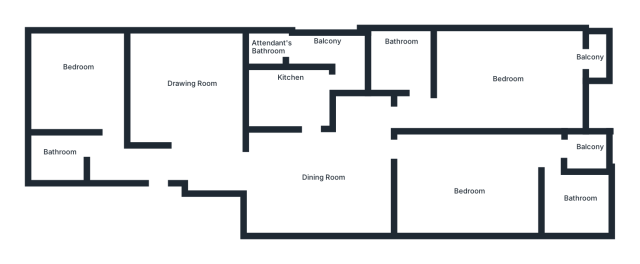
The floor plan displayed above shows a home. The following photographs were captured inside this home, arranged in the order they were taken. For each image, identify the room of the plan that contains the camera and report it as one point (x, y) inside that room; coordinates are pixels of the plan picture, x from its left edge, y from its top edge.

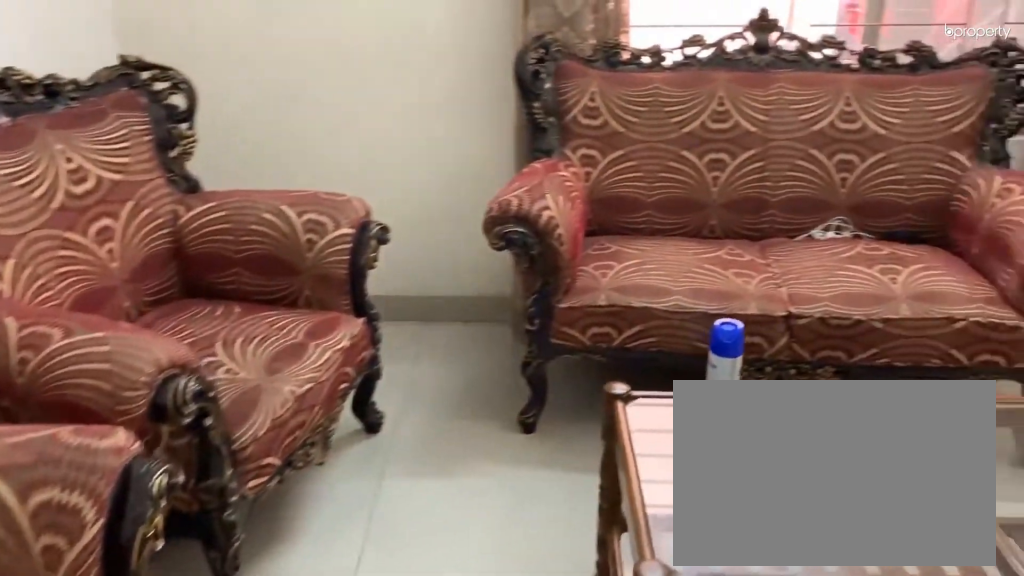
(187, 101)
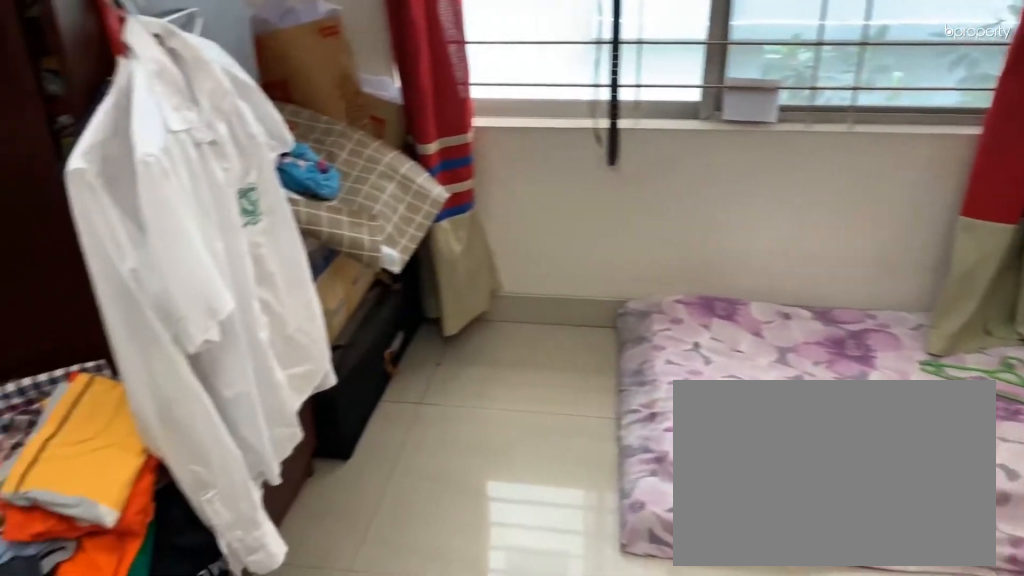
(81, 83)
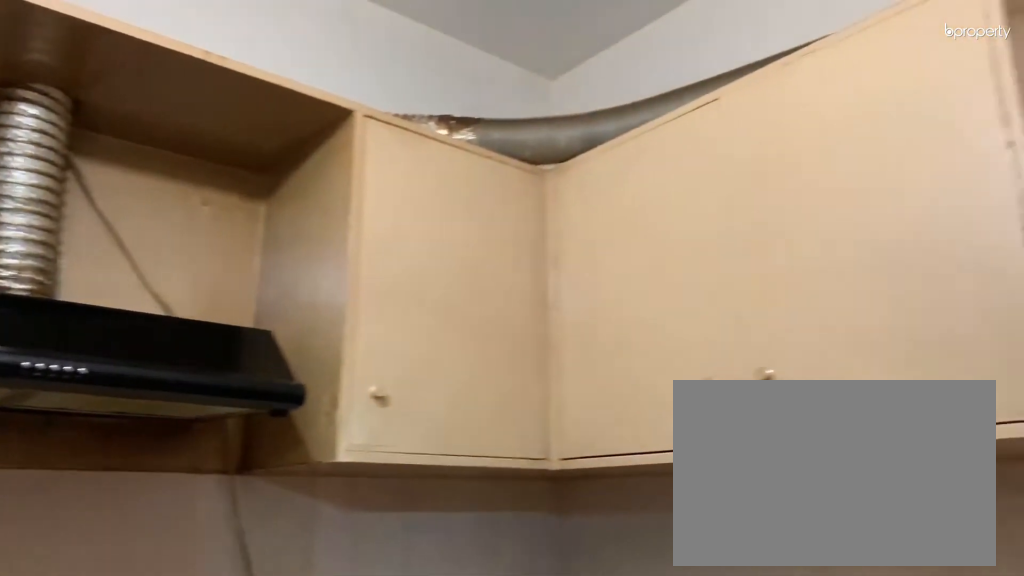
(300, 94)
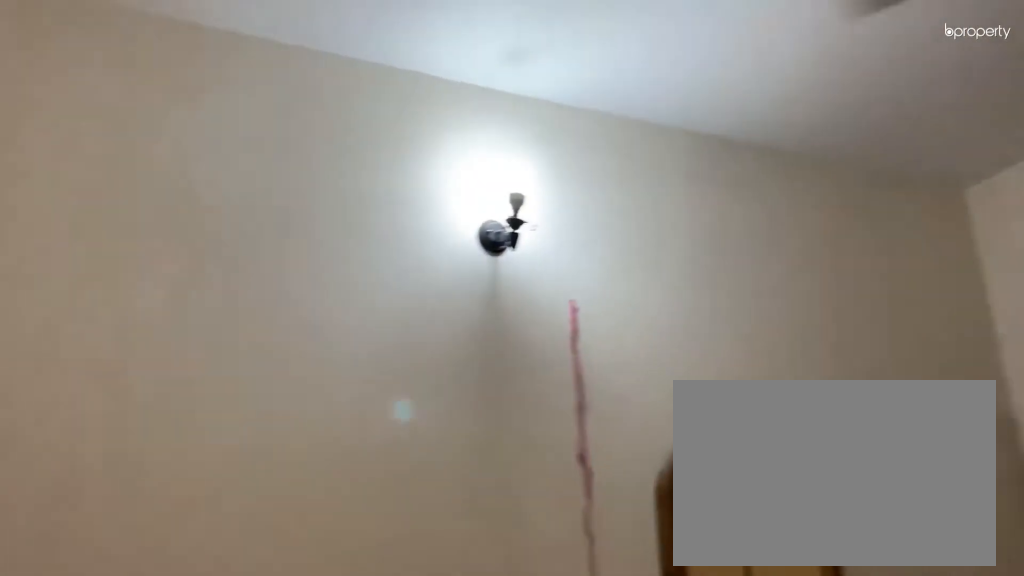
(474, 176)
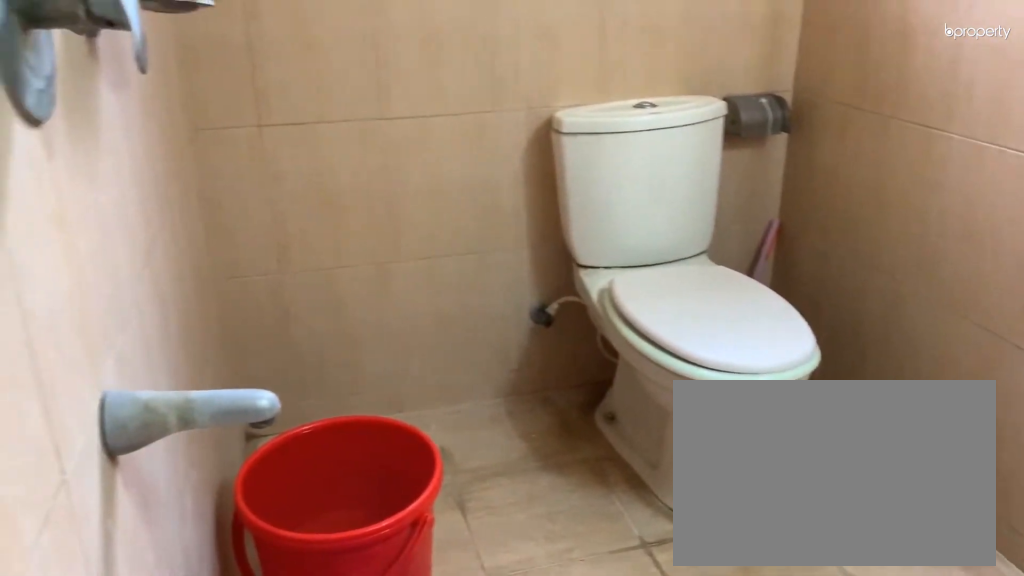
(574, 200)
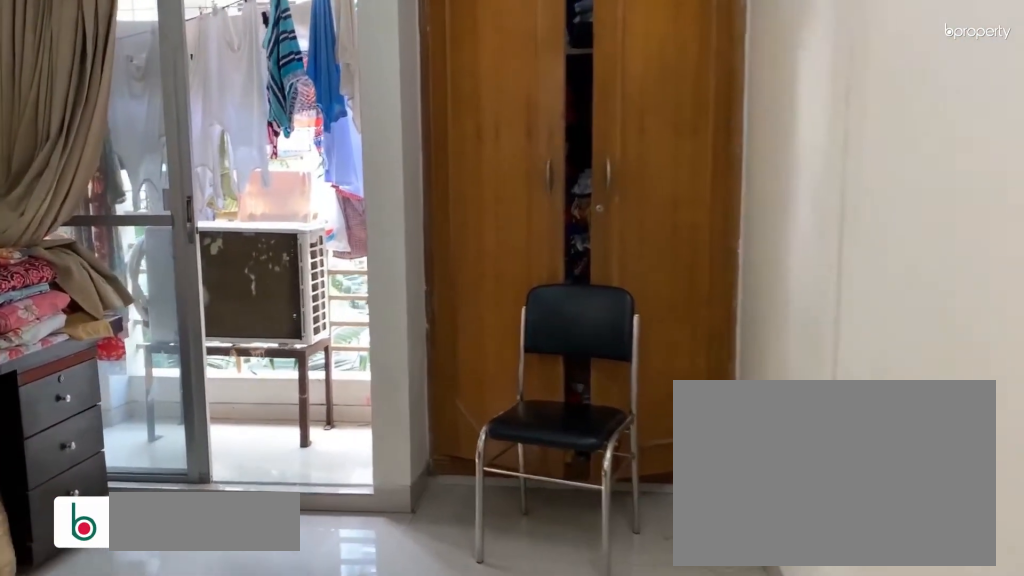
(507, 87)
